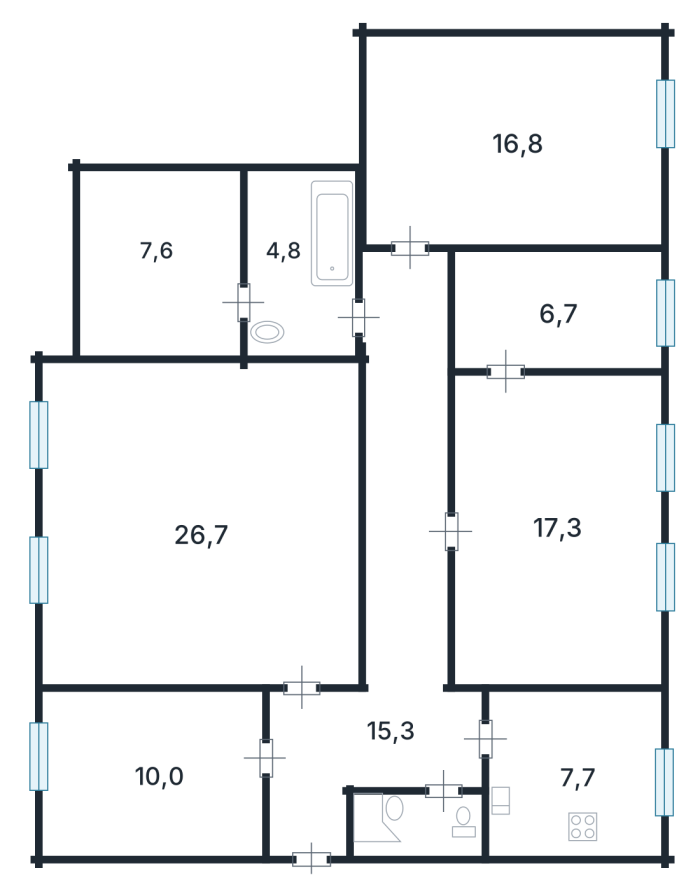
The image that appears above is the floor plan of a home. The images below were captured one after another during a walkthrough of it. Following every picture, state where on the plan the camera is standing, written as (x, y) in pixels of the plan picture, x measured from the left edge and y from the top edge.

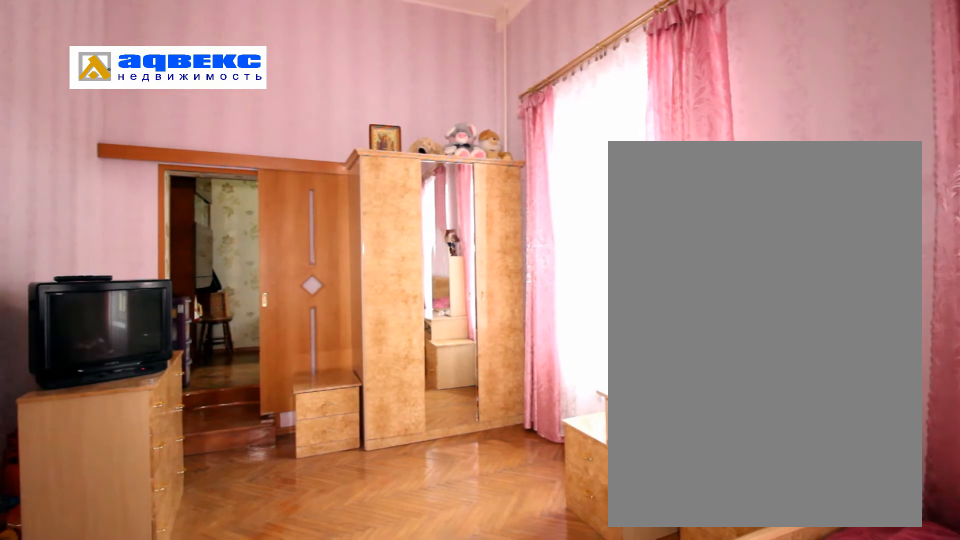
(560, 630)
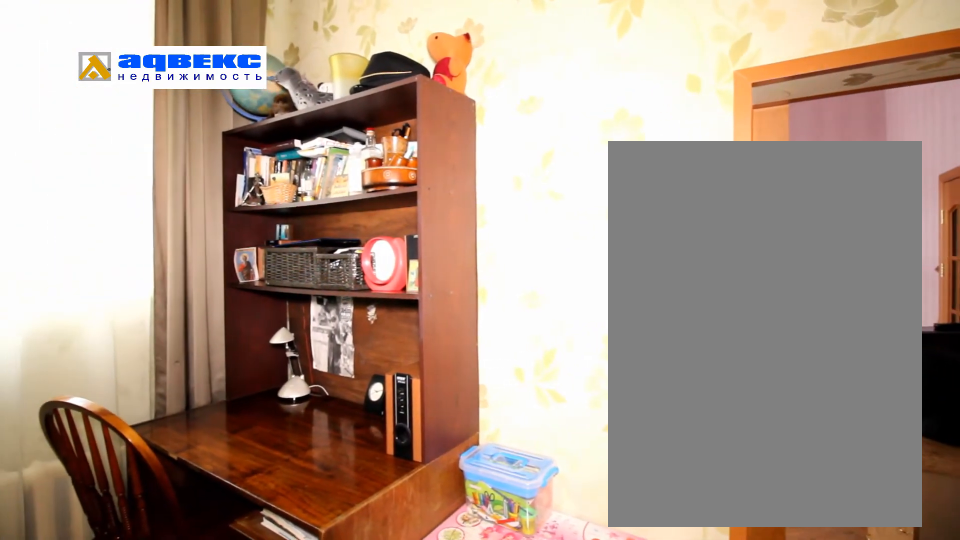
(604, 345)
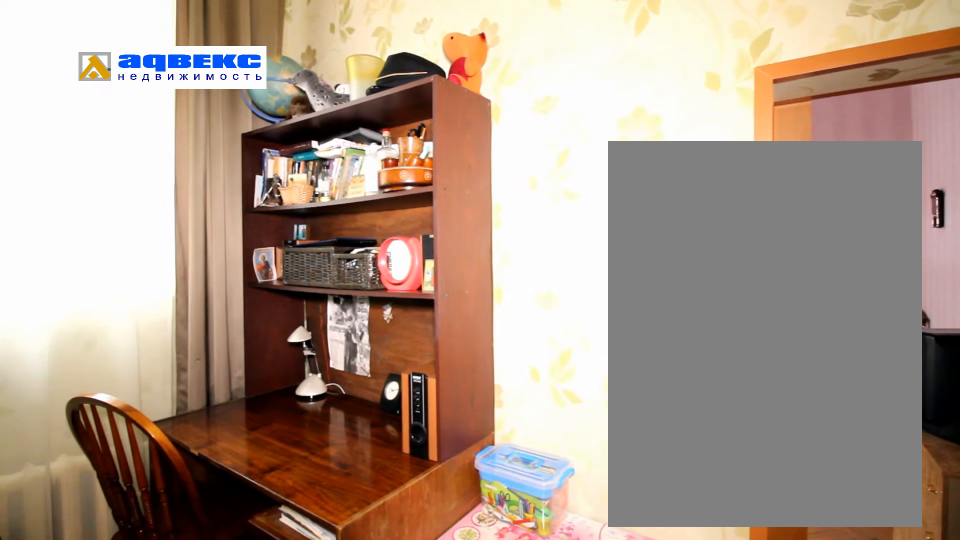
(604, 345)
